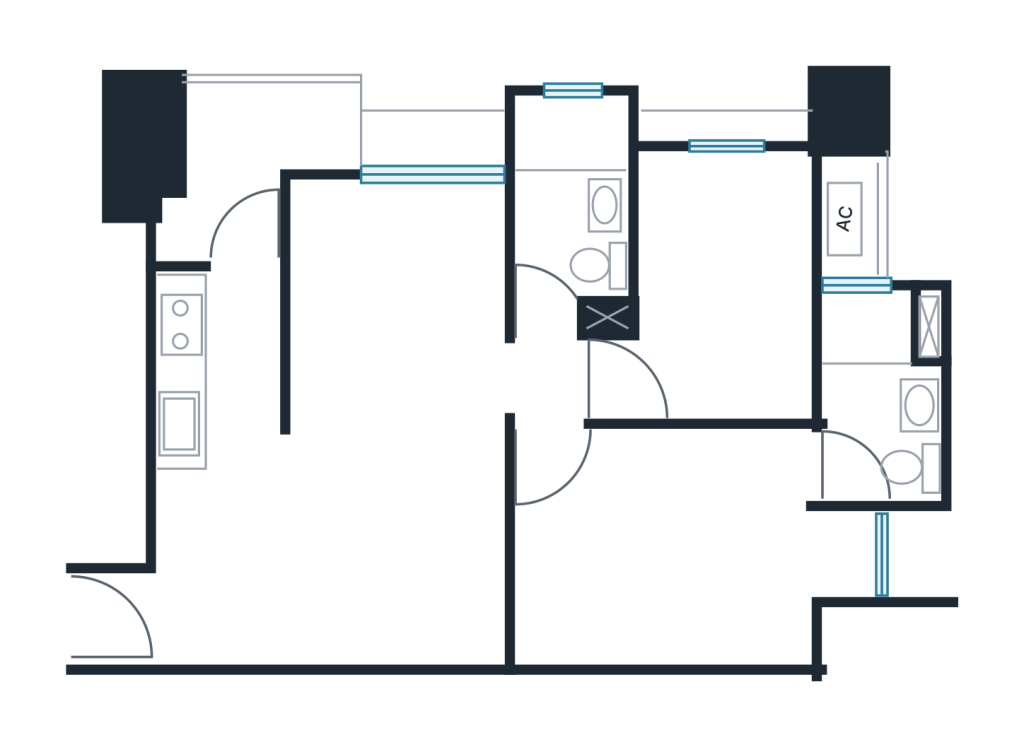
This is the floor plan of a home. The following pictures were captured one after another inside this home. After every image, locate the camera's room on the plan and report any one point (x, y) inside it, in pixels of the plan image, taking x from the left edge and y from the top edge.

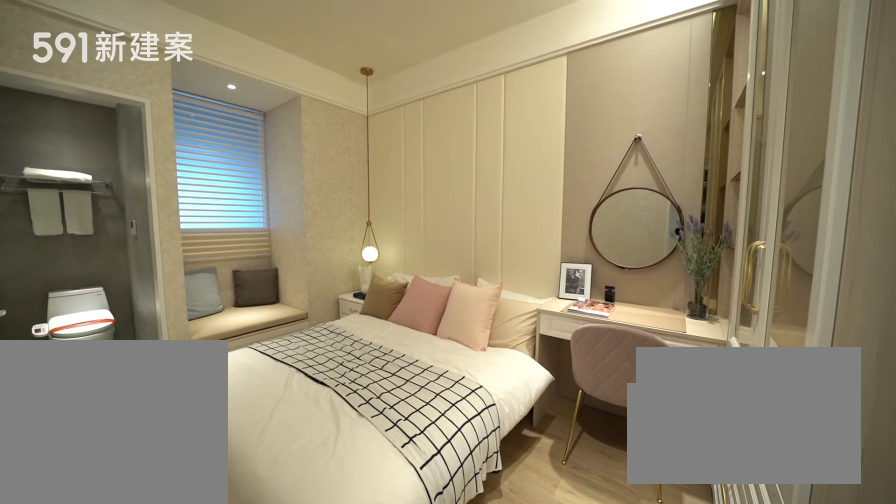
(668, 548)
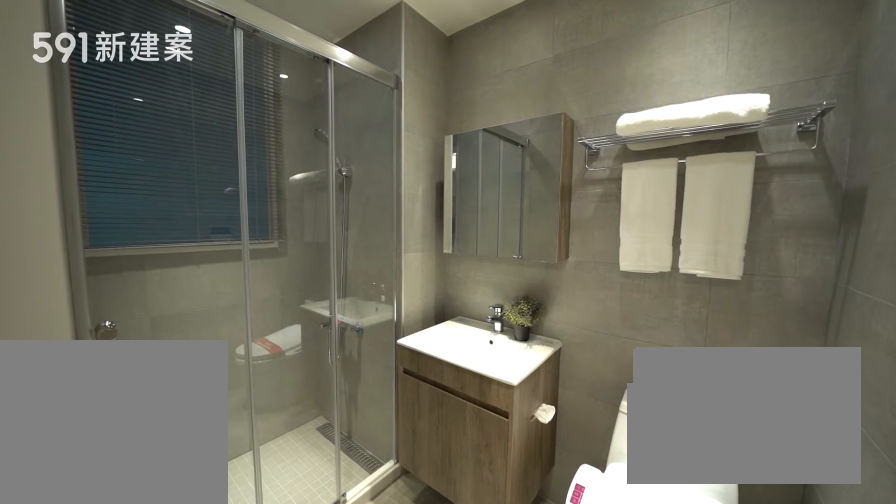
(885, 380)
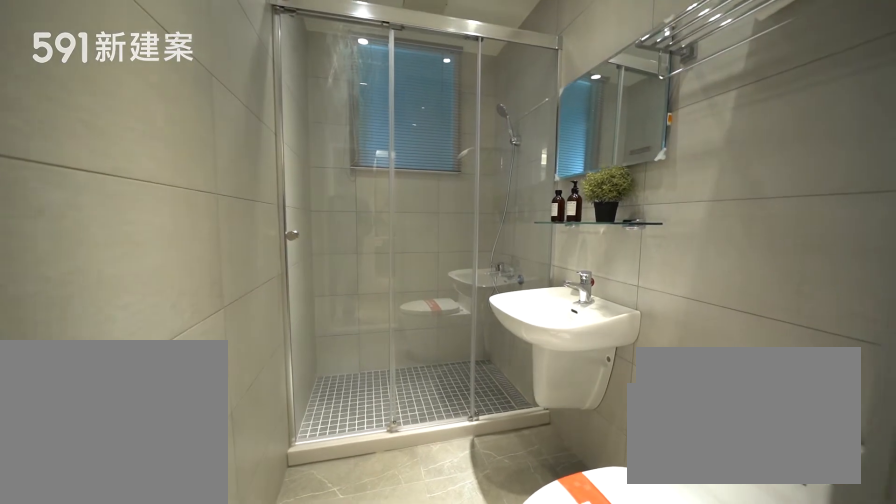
(570, 200)
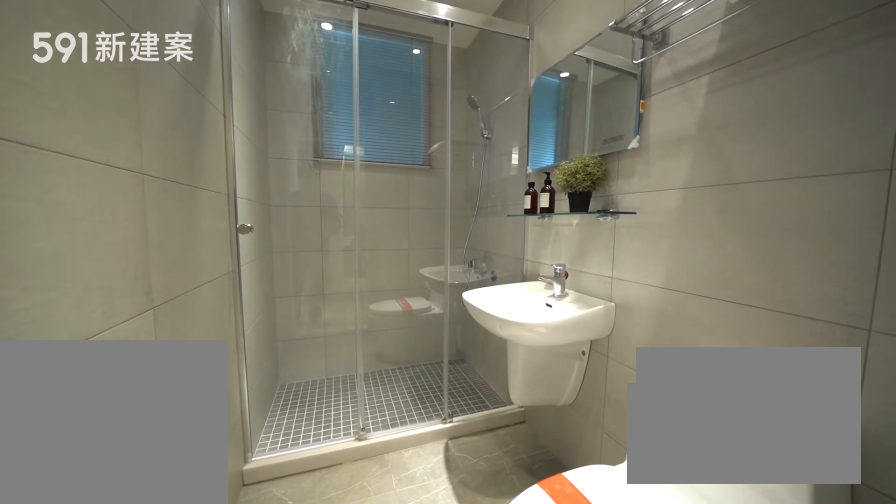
(570, 200)
